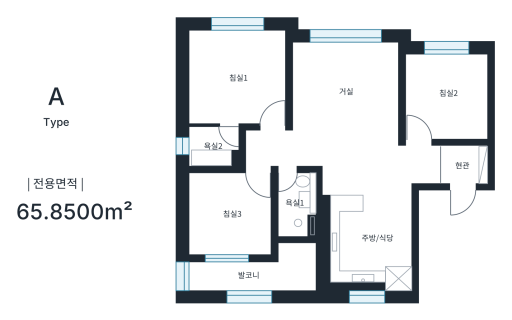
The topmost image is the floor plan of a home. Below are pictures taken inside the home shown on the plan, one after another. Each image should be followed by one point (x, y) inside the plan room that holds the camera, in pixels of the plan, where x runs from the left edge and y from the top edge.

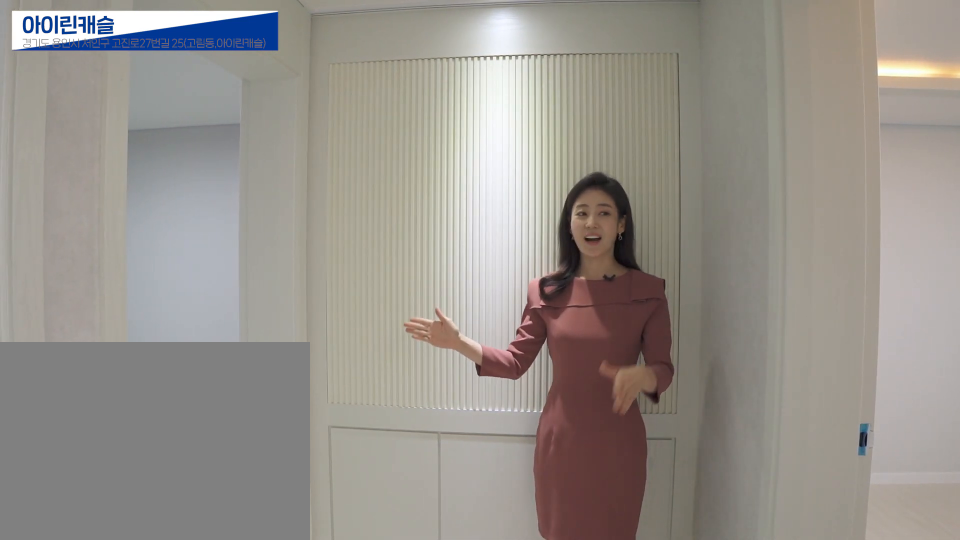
(267, 146)
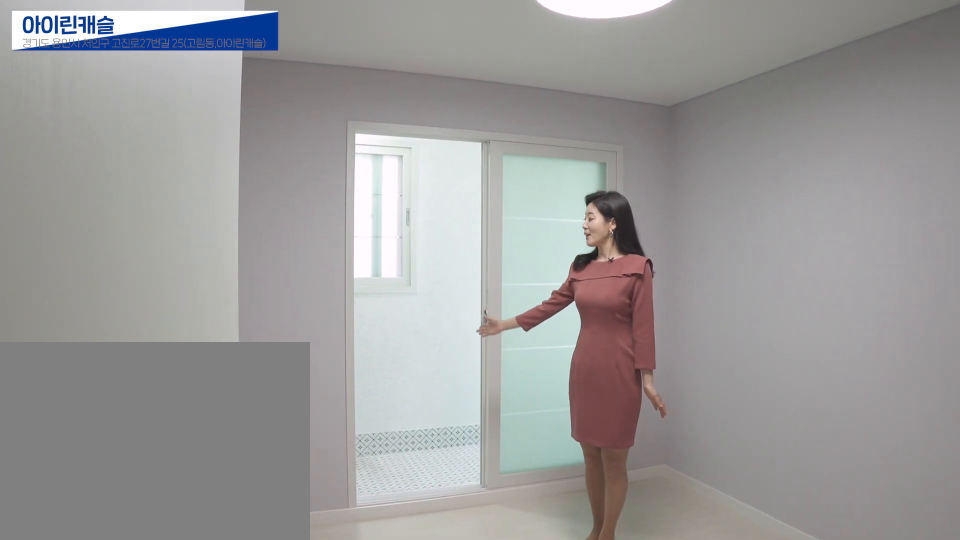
(249, 232)
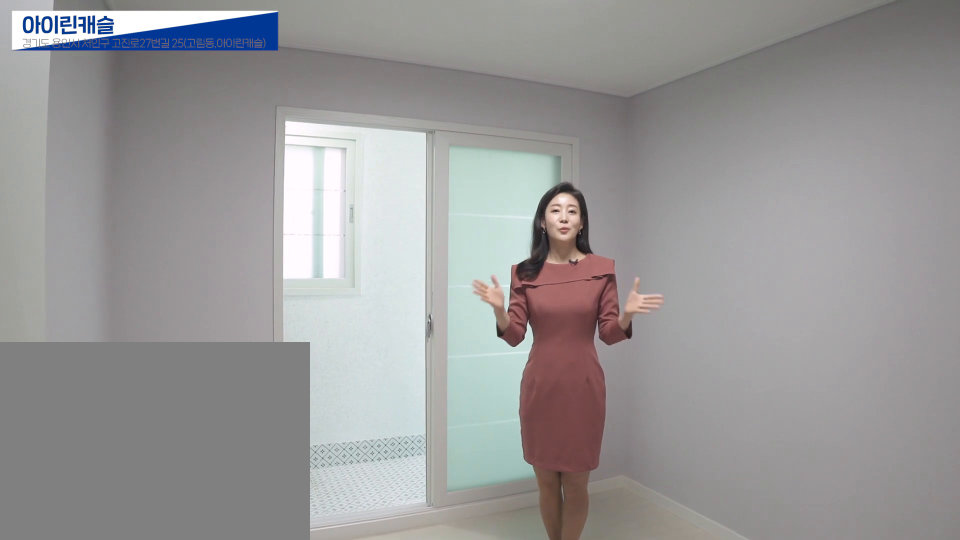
(249, 232)
